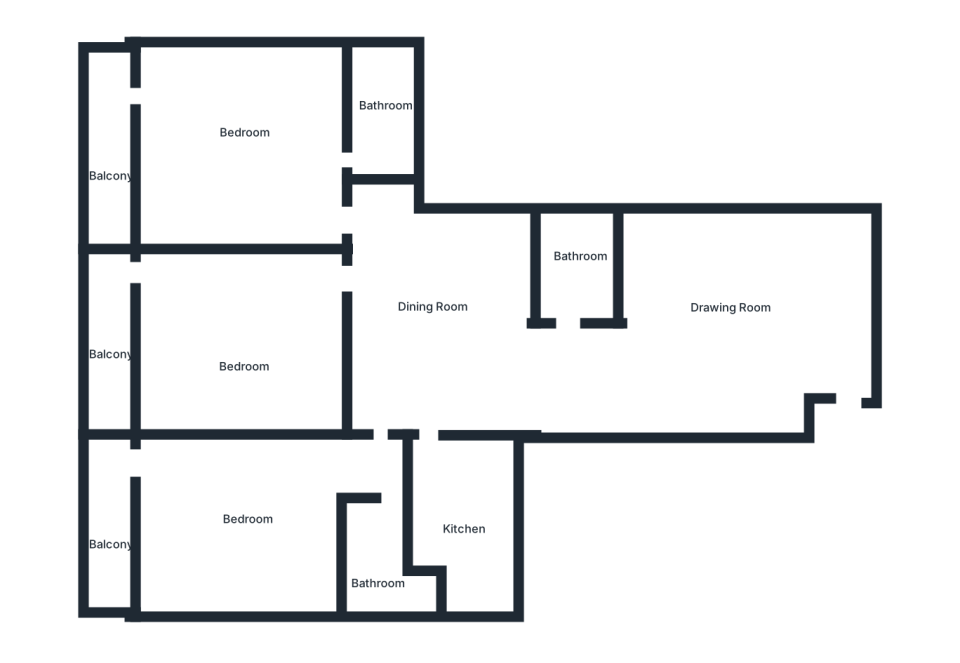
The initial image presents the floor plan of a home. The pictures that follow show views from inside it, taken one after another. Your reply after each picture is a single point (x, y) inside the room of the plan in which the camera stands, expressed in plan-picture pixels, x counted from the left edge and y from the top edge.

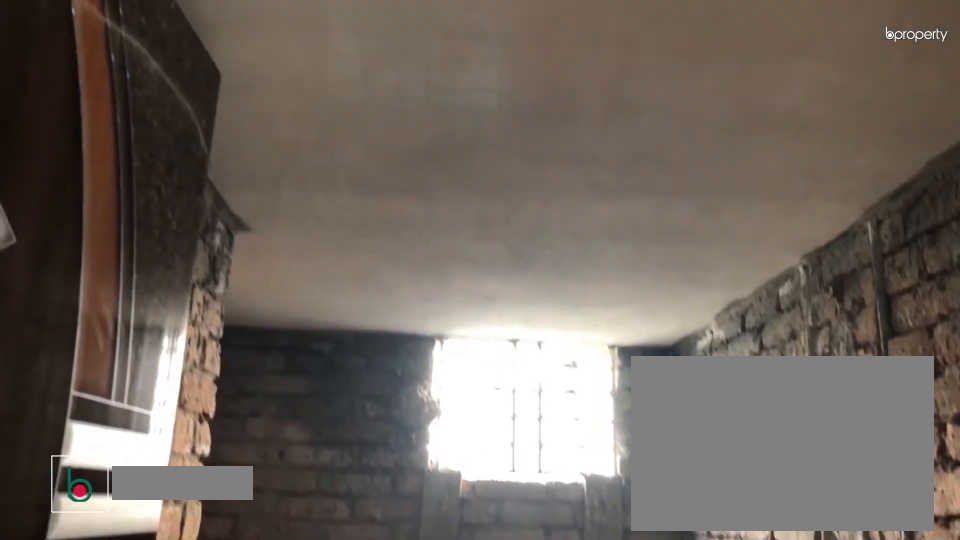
(379, 551)
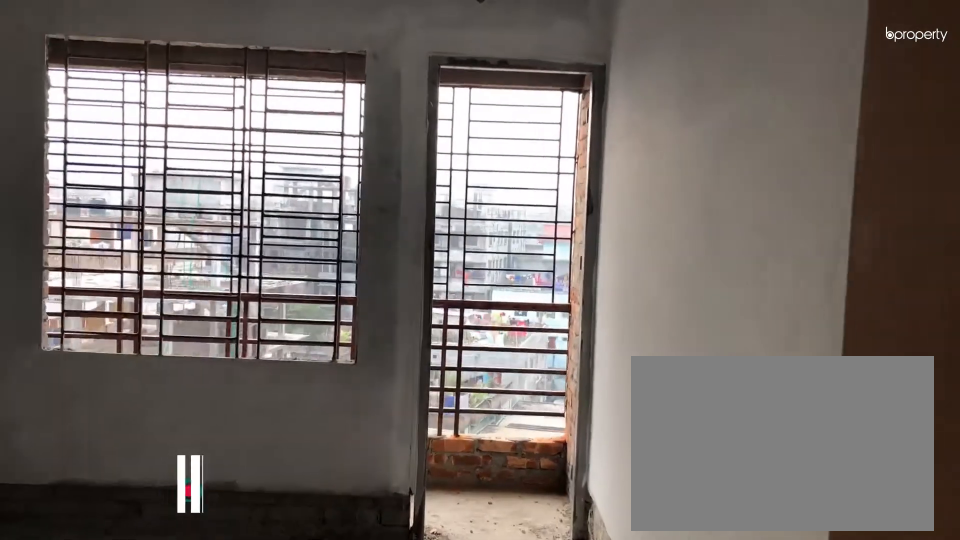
(241, 332)
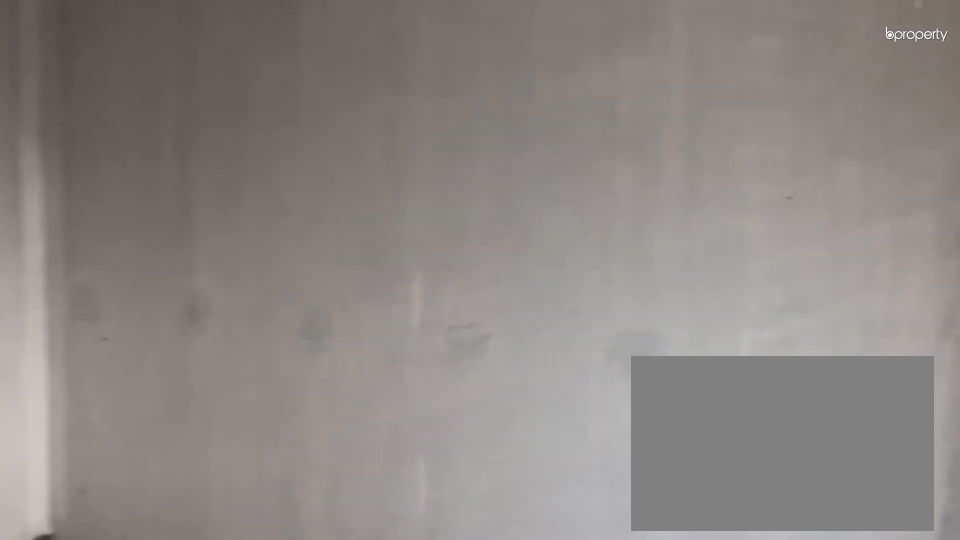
(241, 332)
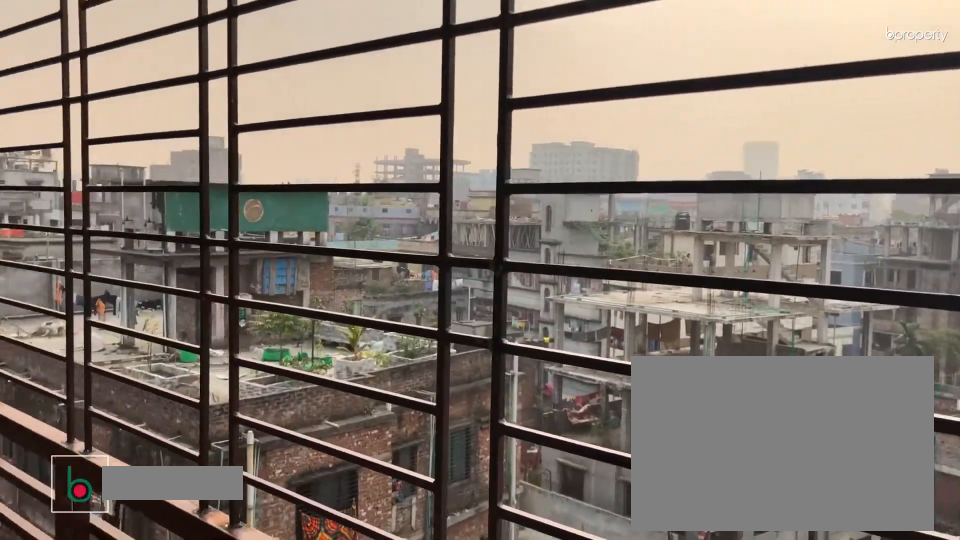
(114, 139)
